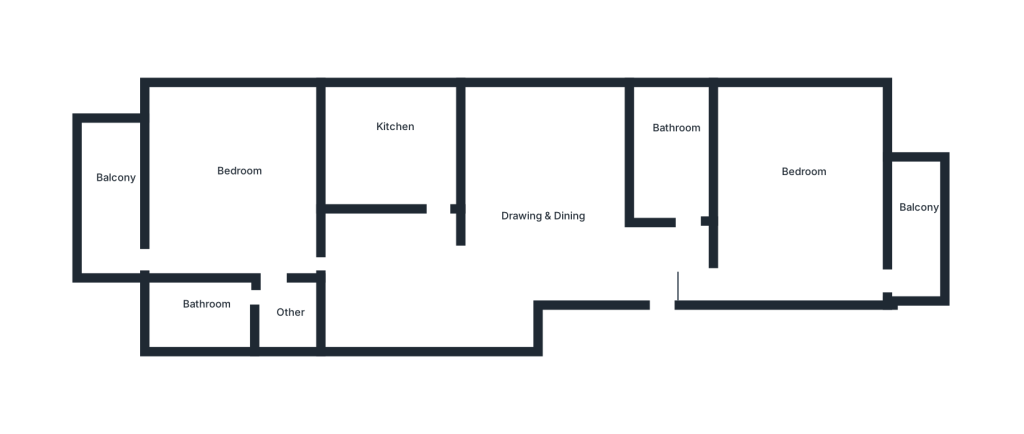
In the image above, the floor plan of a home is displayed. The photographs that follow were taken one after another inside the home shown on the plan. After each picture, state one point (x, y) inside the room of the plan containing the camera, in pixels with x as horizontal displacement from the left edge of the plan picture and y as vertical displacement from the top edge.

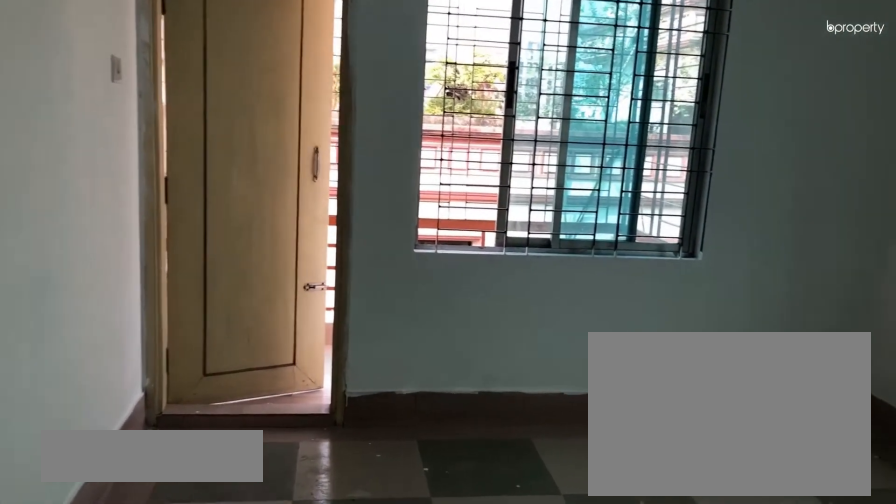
(234, 180)
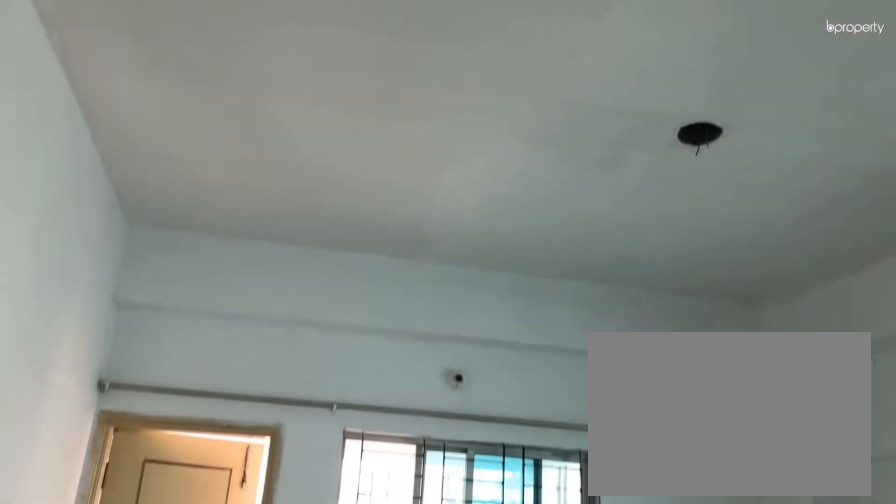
(234, 180)
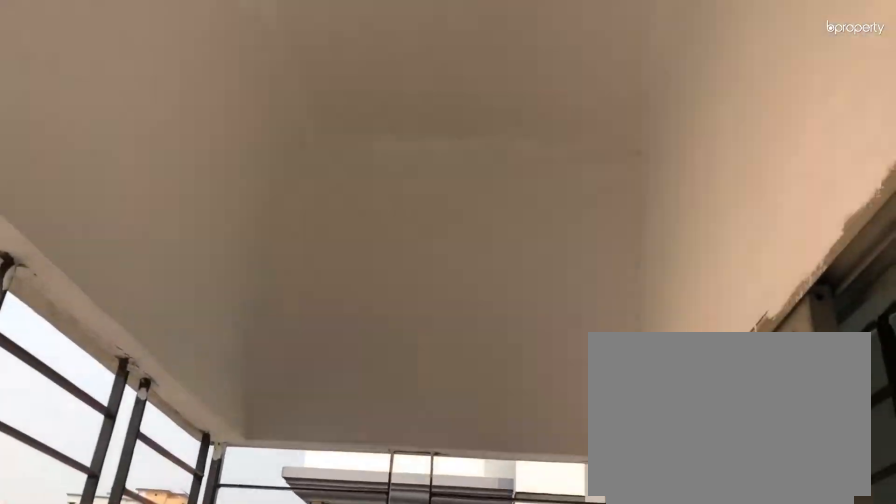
(108, 185)
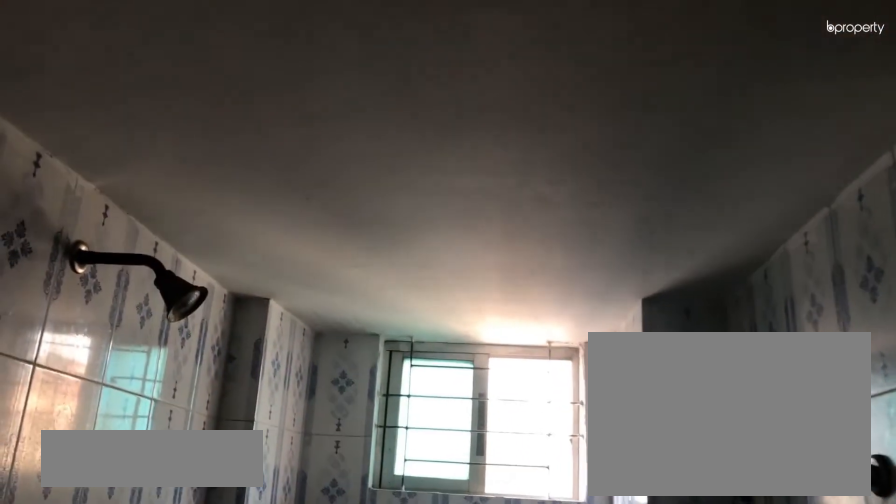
(208, 312)
